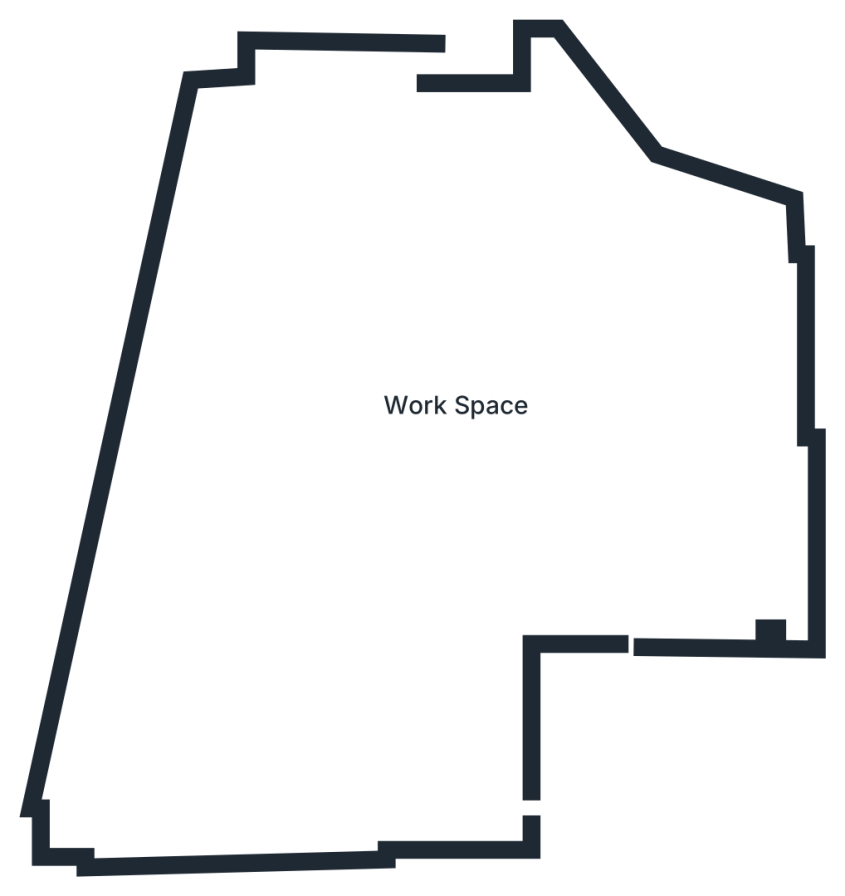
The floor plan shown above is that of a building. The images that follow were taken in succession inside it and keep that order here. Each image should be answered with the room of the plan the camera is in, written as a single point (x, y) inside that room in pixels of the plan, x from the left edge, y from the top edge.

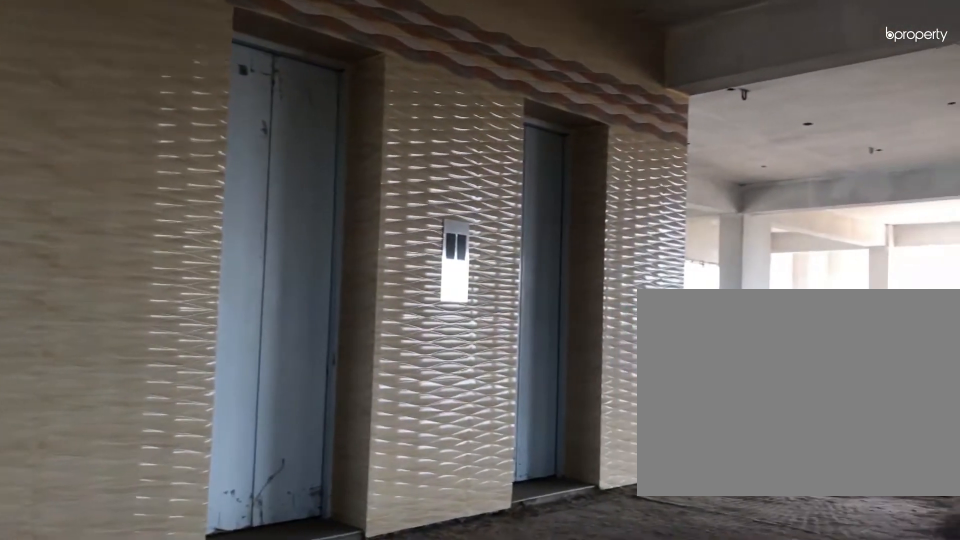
(600, 493)
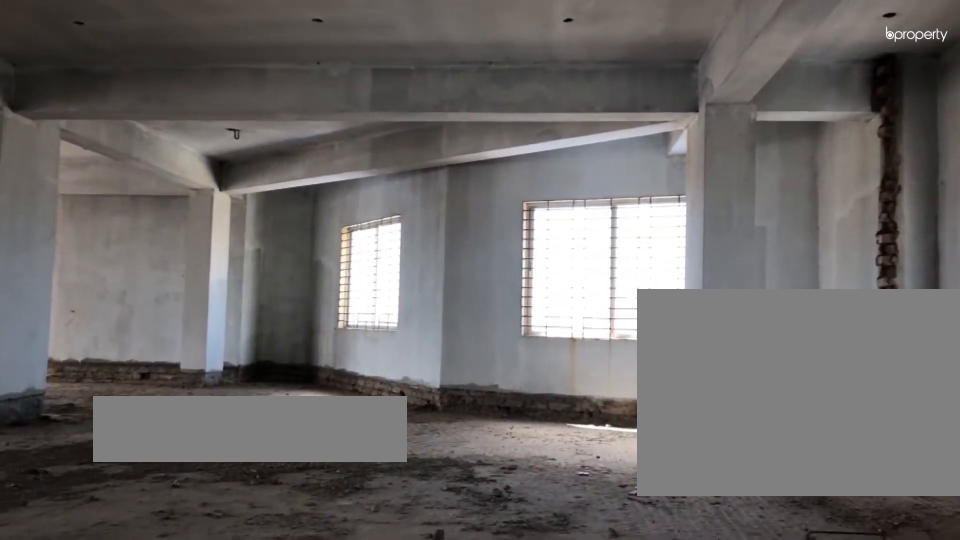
(600, 493)
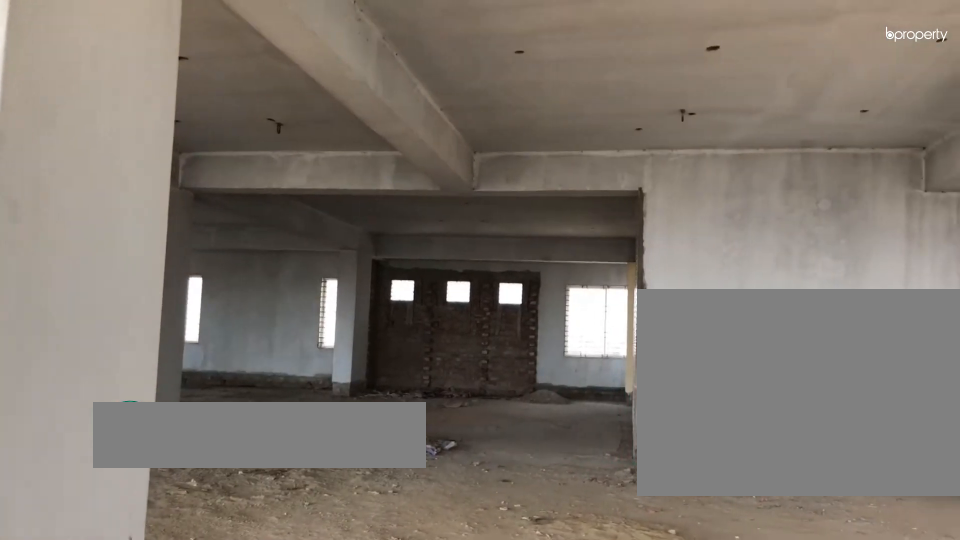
(437, 433)
